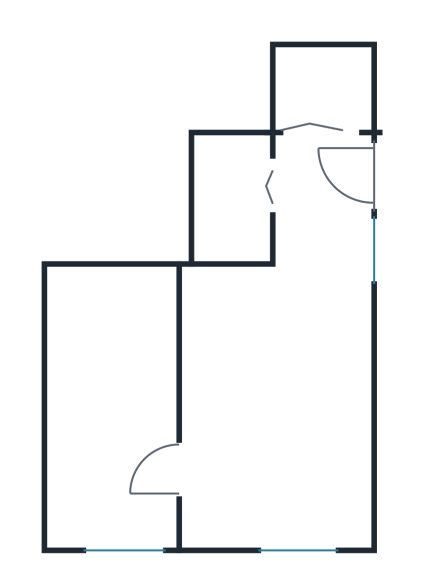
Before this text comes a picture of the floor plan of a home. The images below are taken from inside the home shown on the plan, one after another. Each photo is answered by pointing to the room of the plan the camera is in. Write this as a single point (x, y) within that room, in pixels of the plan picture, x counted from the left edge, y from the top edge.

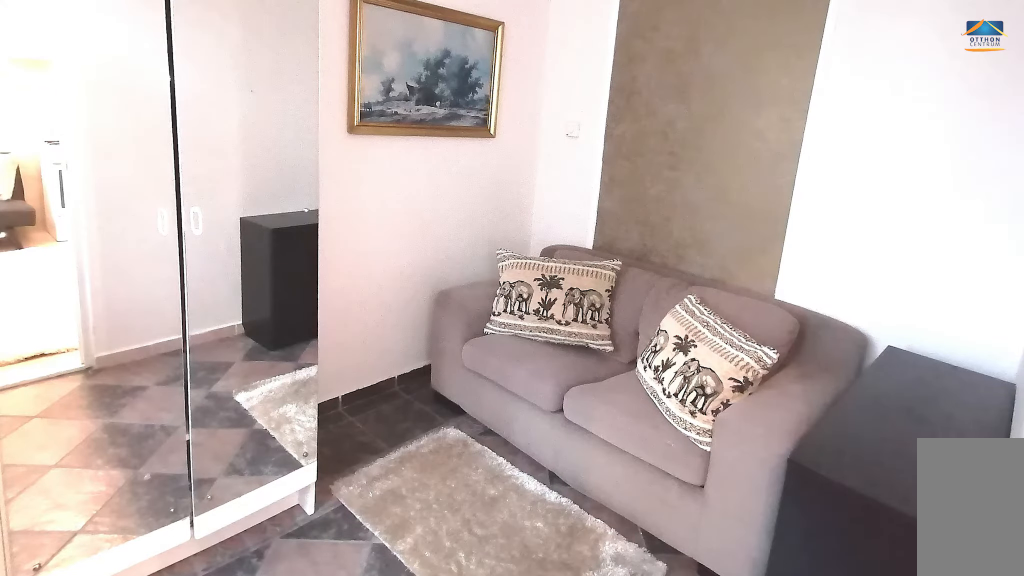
(113, 406)
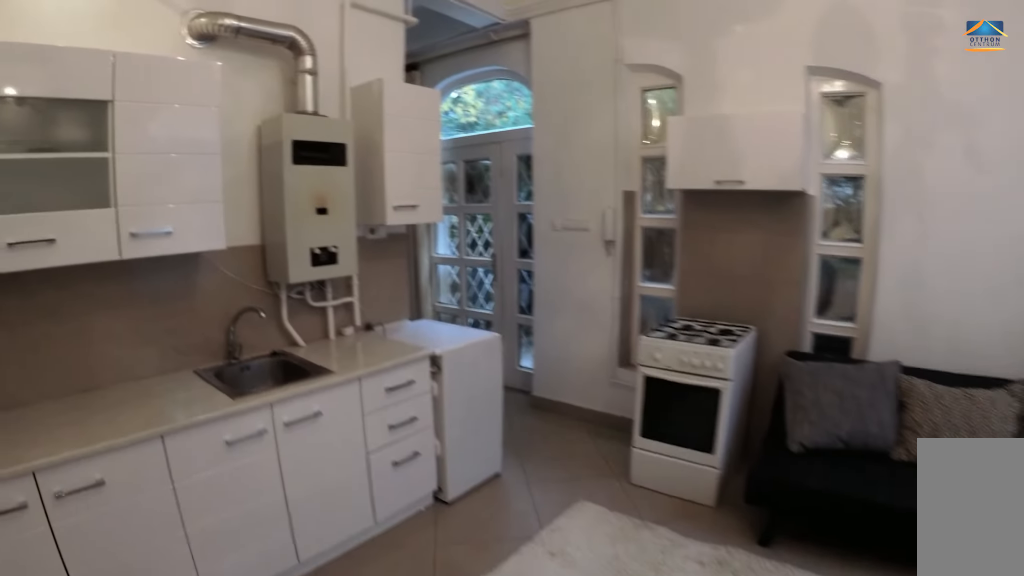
(278, 380)
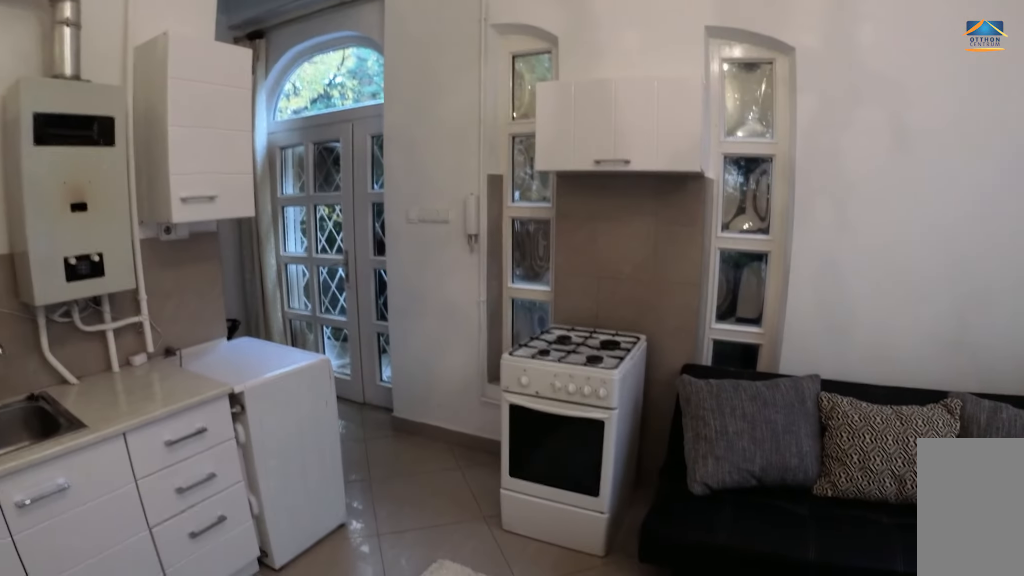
(278, 380)
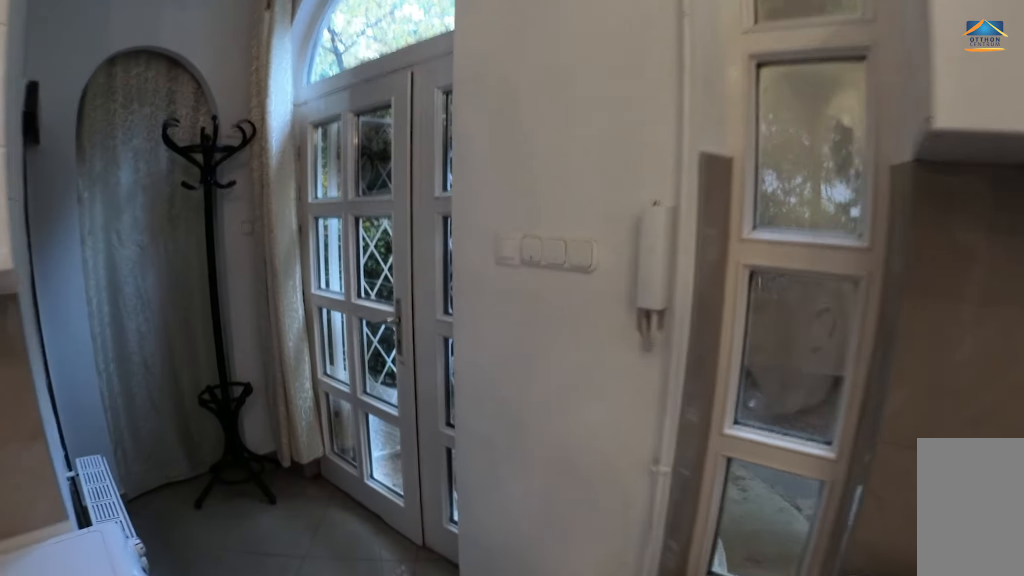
(325, 227)
